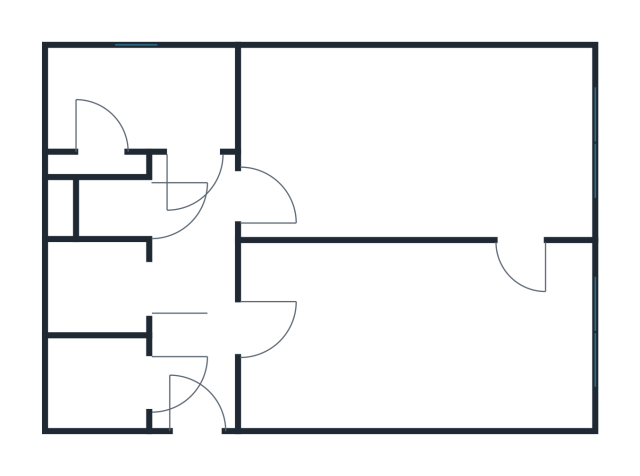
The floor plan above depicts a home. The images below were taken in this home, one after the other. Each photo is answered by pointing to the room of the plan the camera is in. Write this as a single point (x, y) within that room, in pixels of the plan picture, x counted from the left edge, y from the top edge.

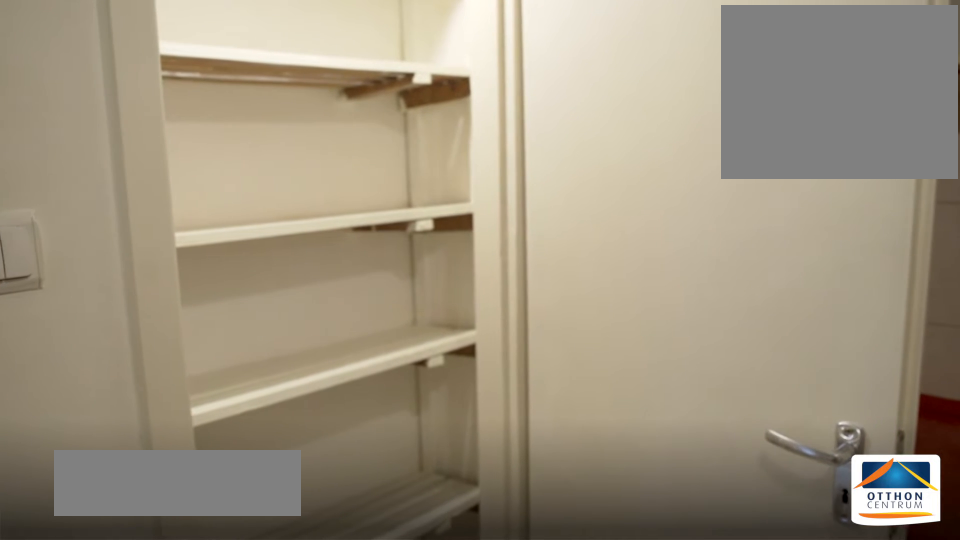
(106, 150)
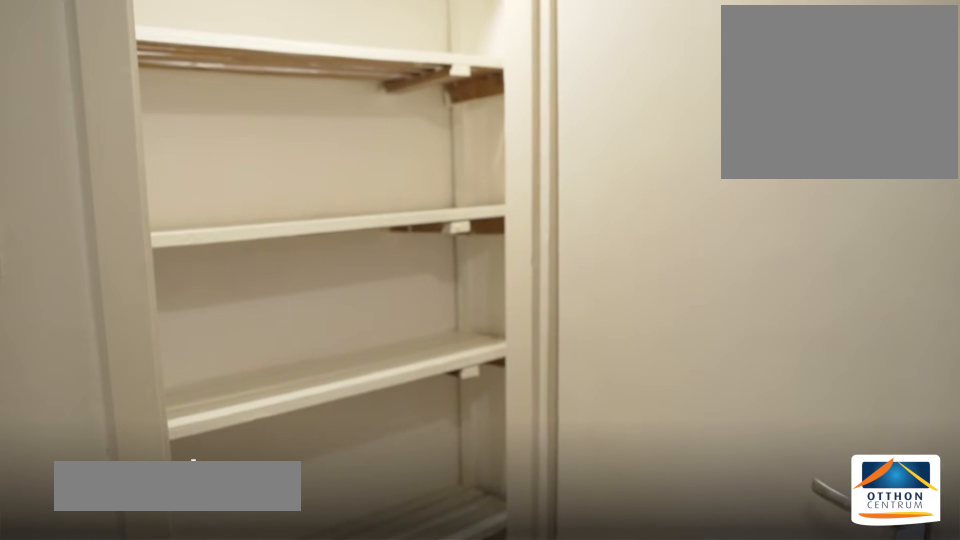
(106, 150)
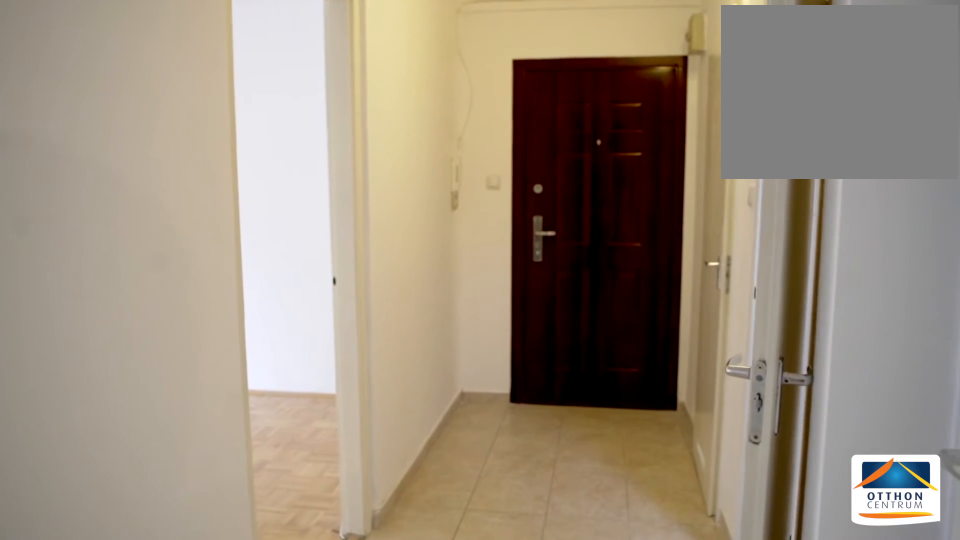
(193, 226)
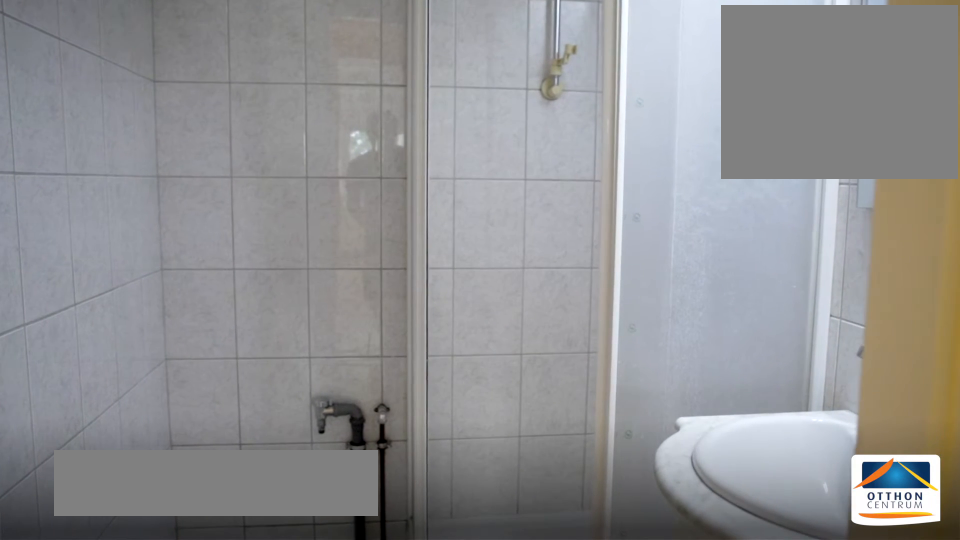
(116, 288)
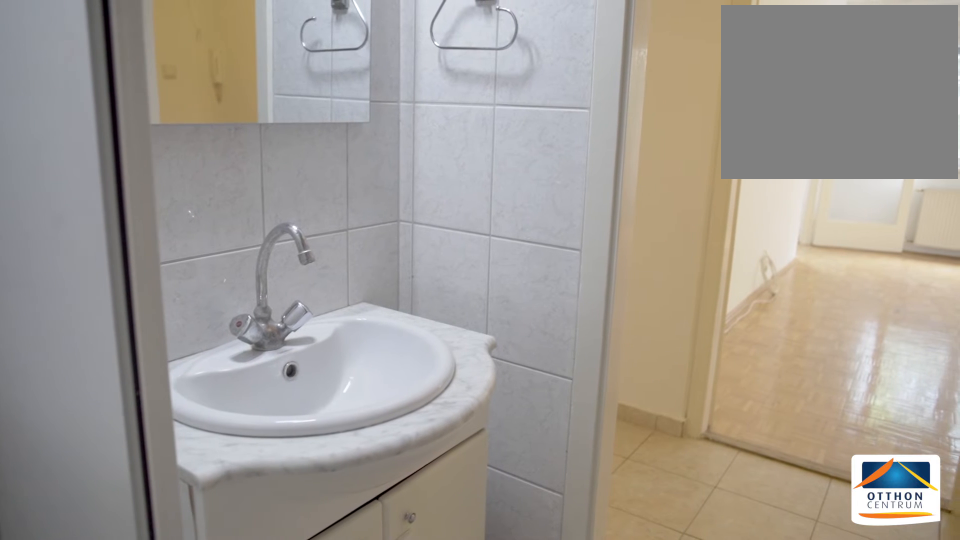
(115, 288)
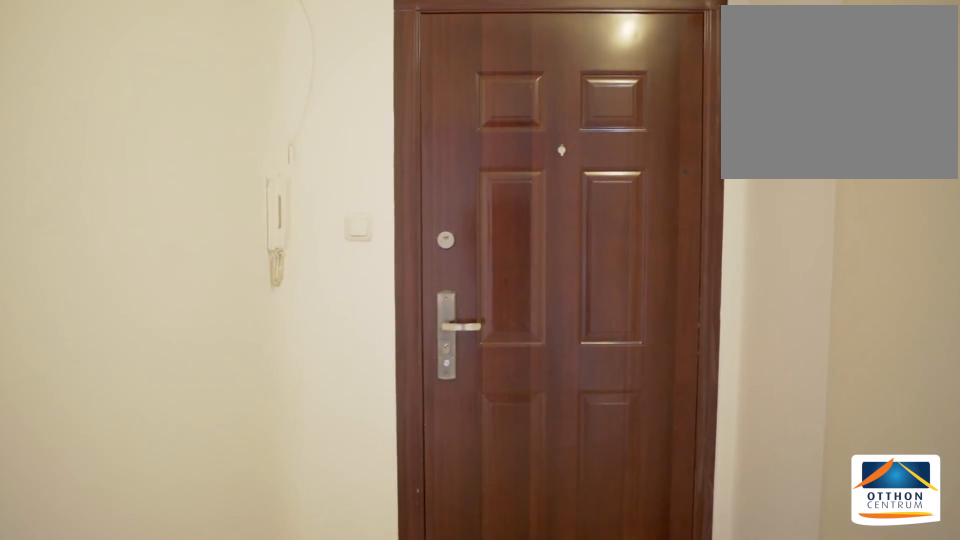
(207, 359)
